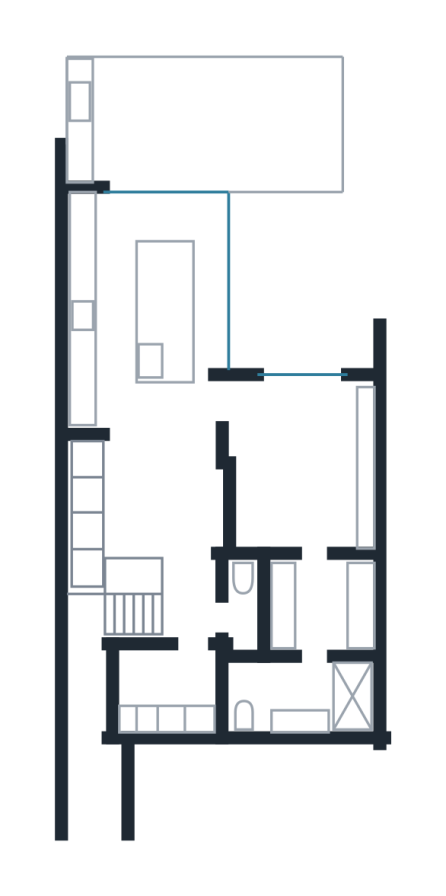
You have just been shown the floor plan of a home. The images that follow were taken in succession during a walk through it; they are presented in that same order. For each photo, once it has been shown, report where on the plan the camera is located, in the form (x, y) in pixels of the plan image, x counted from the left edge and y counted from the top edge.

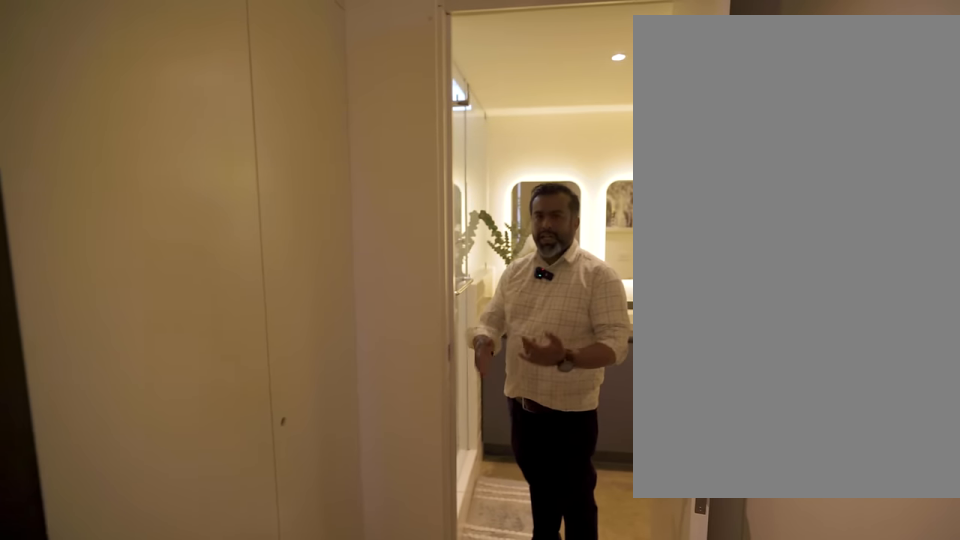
(313, 576)
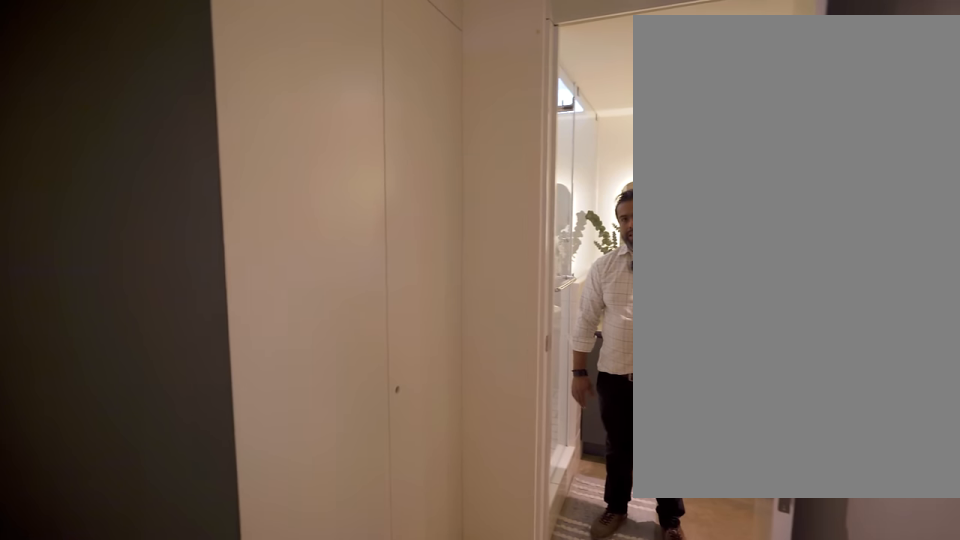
(311, 577)
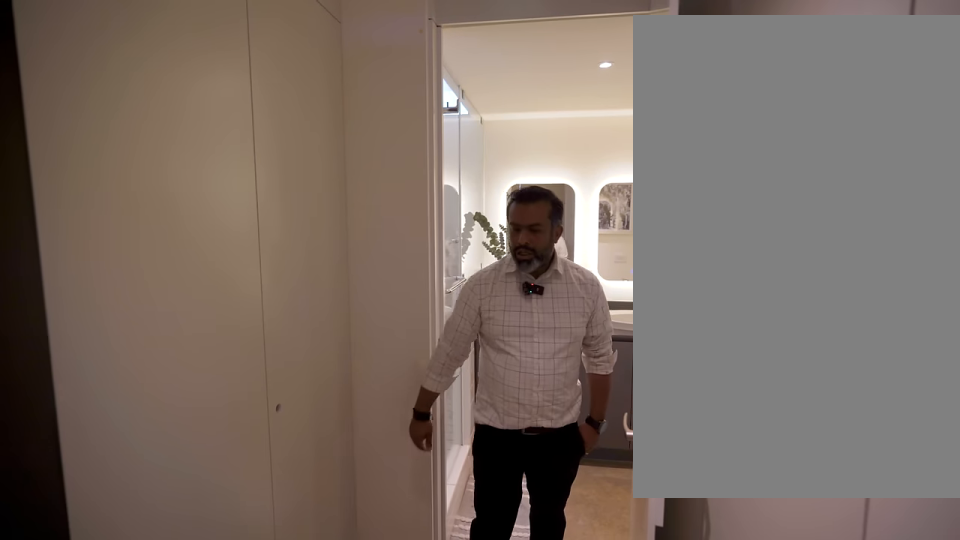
(313, 576)
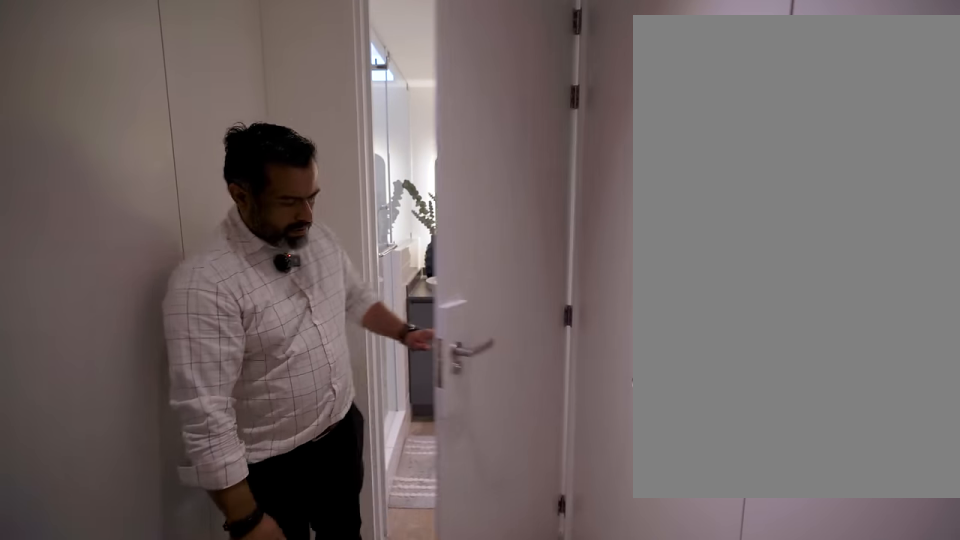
(314, 584)
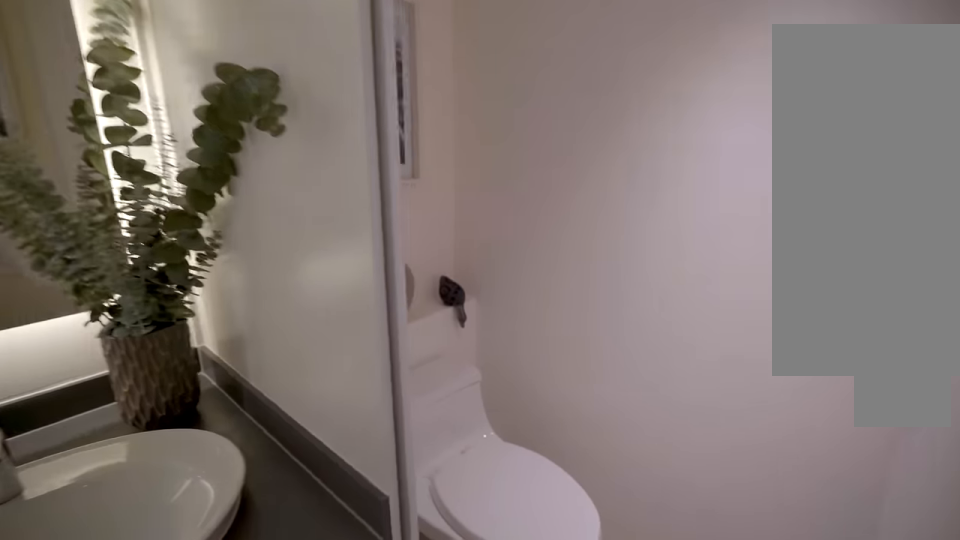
(307, 677)
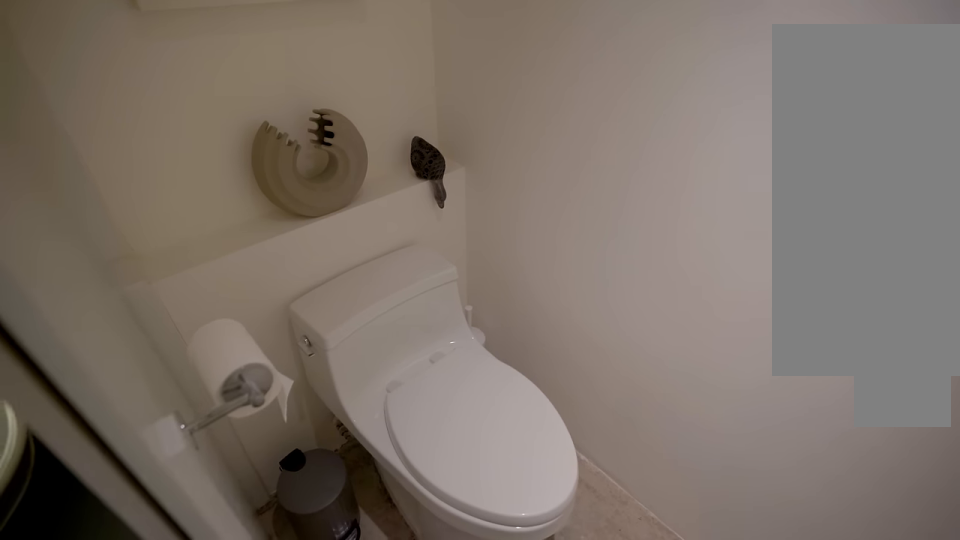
(307, 676)
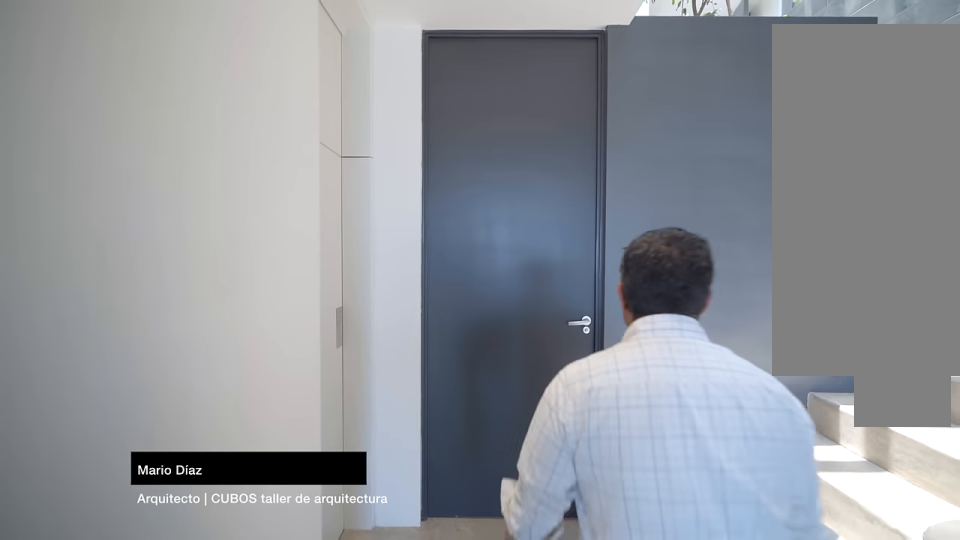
(241, 615)
